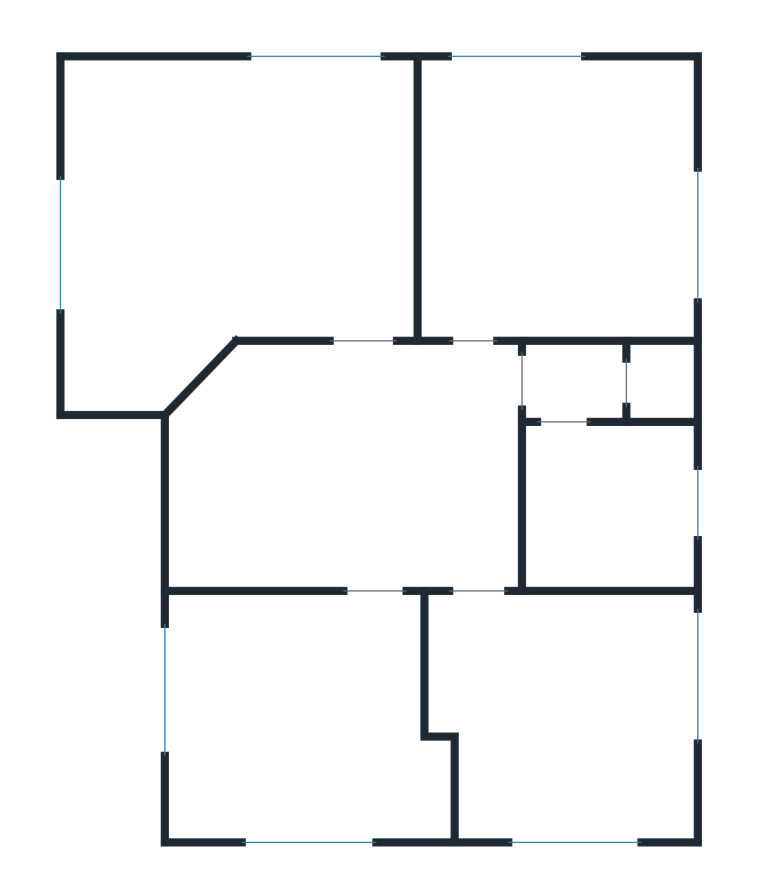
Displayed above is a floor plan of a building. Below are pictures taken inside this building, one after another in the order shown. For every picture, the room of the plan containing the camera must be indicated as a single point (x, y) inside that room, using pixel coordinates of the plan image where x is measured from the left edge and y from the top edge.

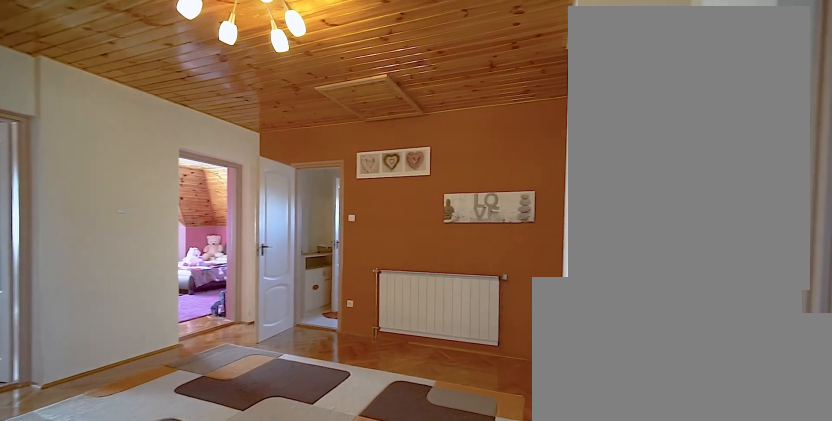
(423, 458)
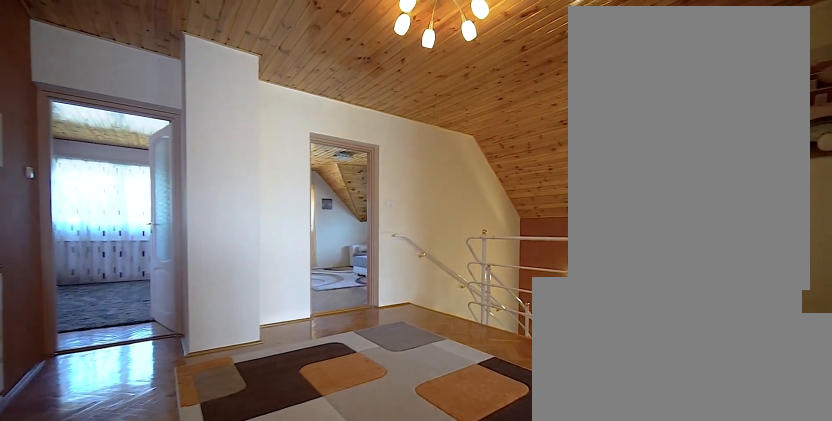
(424, 458)
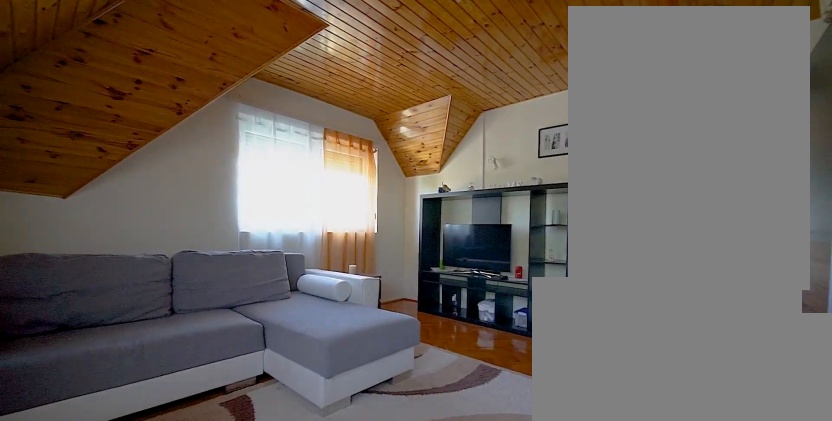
(299, 728)
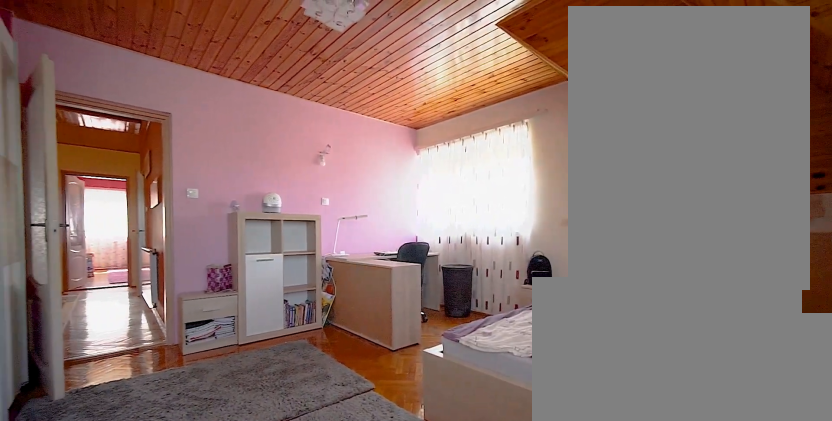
(575, 728)
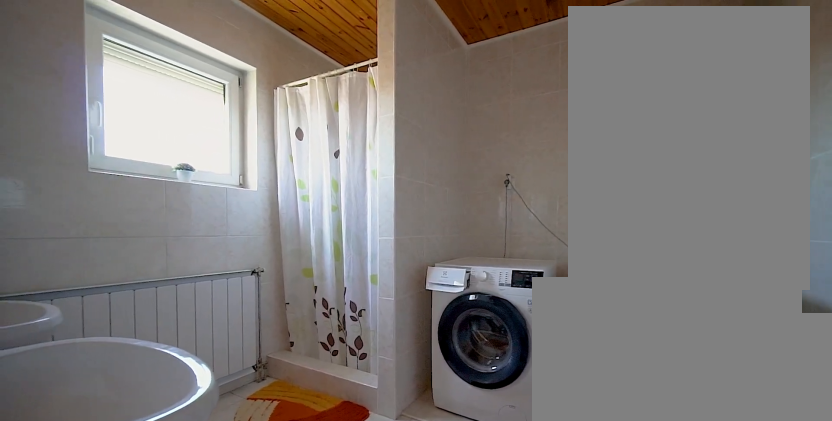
(609, 511)
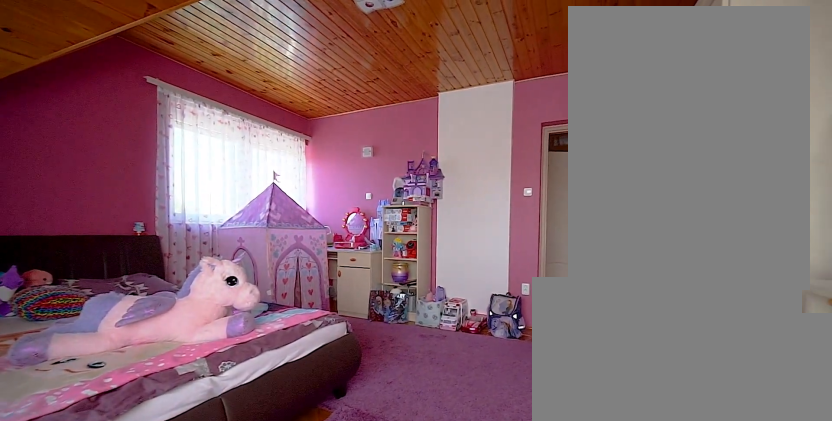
(558, 199)
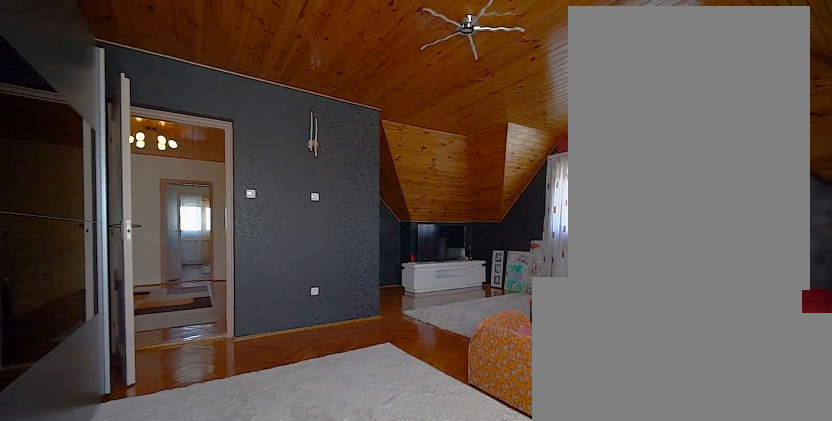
(258, 198)
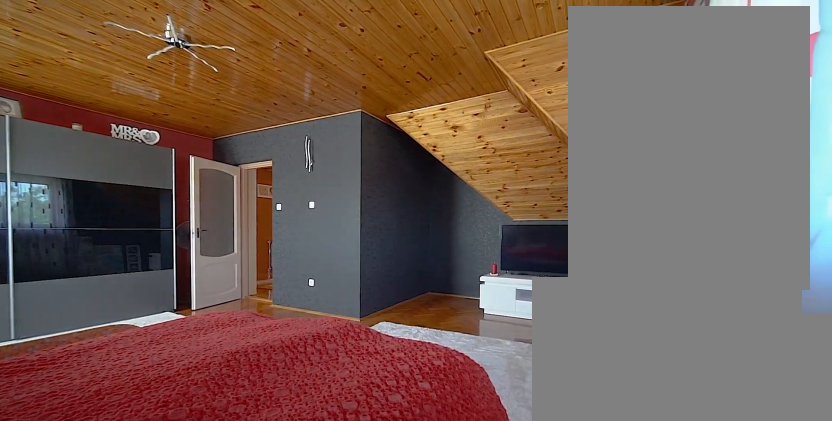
(258, 199)
